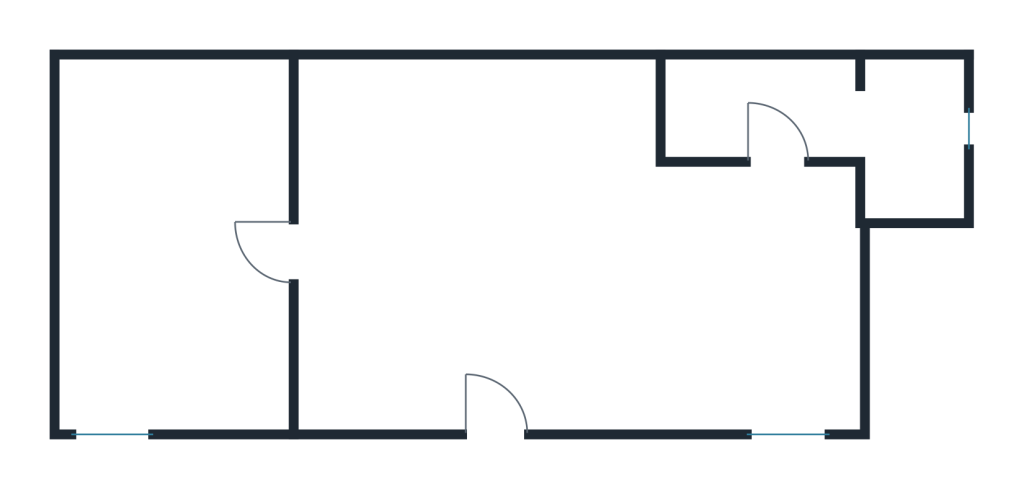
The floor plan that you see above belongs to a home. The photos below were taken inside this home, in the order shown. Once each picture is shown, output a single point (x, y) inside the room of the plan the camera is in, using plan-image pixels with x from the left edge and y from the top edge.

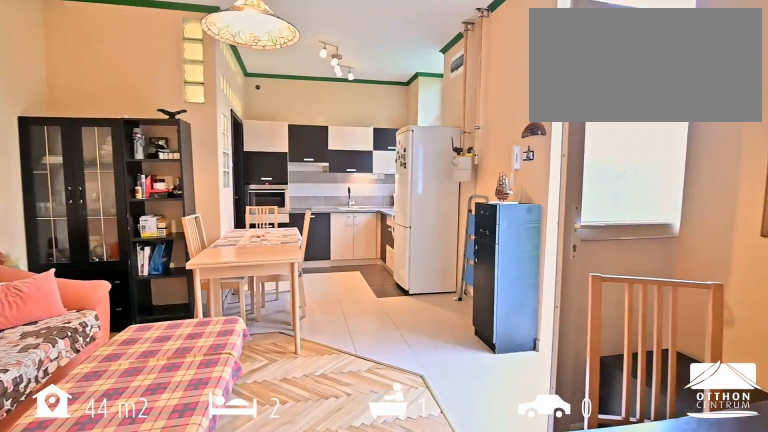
(540, 271)
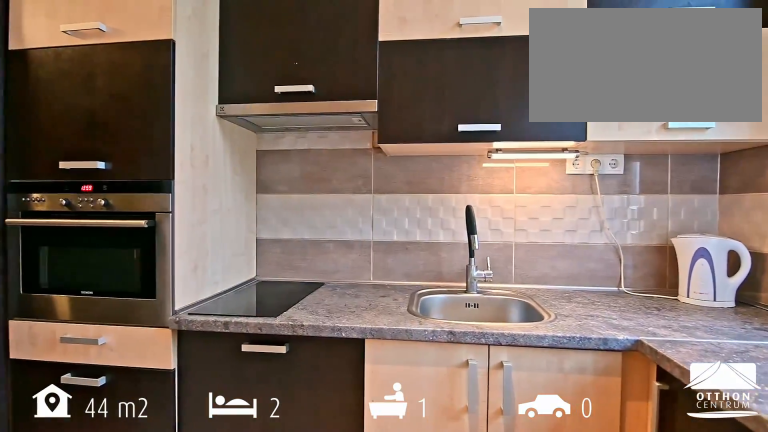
(540, 271)
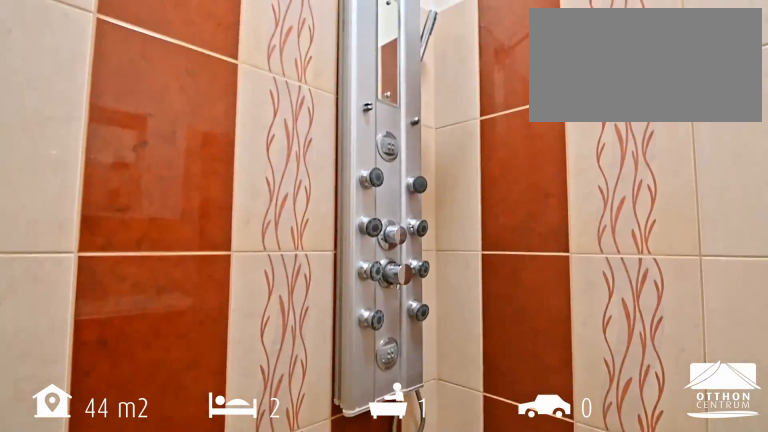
(763, 111)
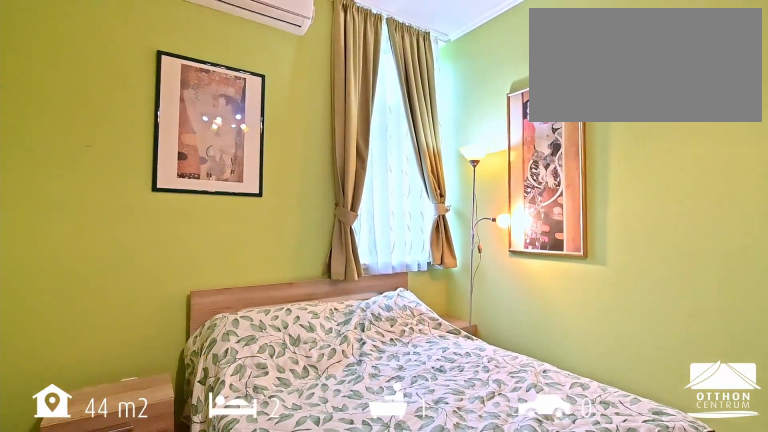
(176, 252)
